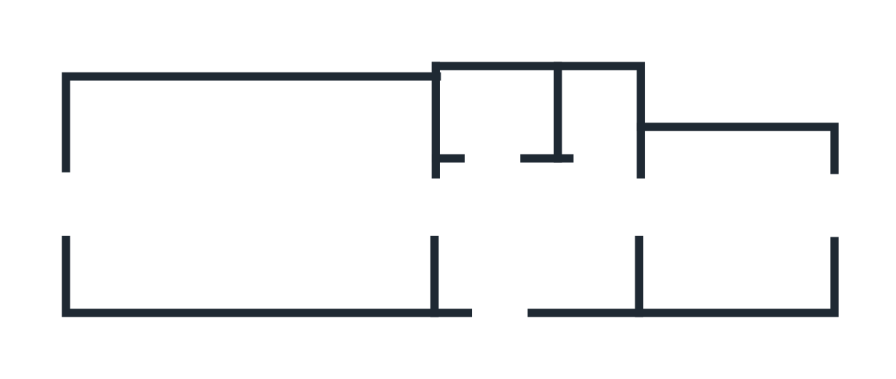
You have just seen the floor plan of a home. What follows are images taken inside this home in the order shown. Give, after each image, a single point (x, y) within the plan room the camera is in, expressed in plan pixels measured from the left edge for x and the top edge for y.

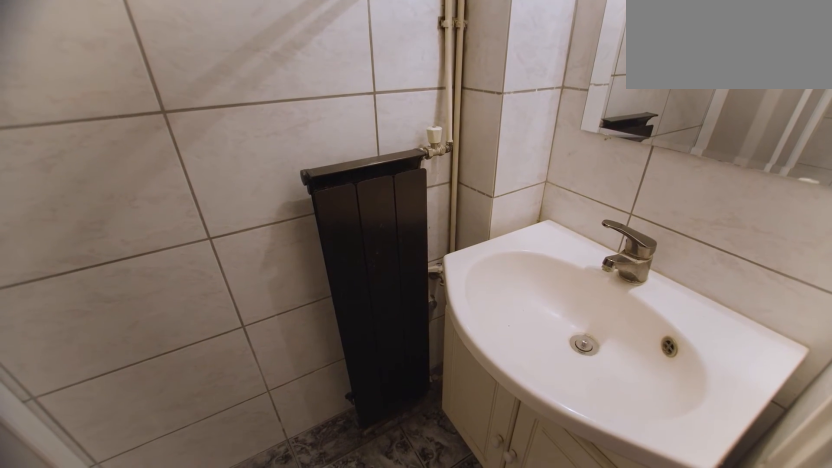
(504, 117)
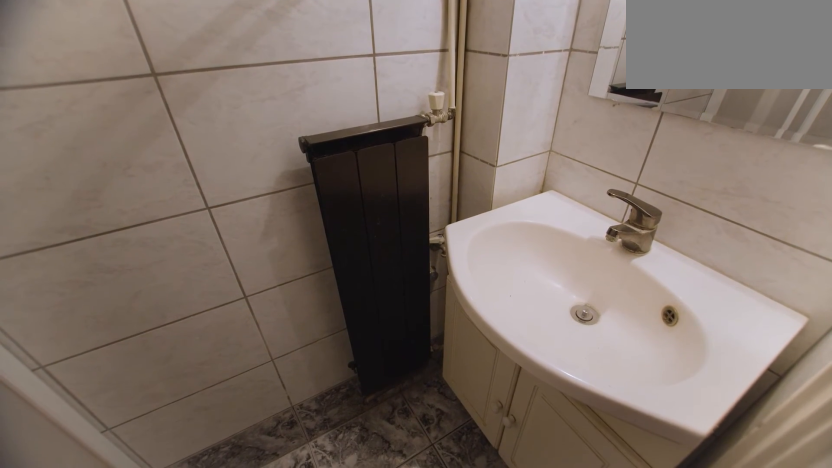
(504, 118)
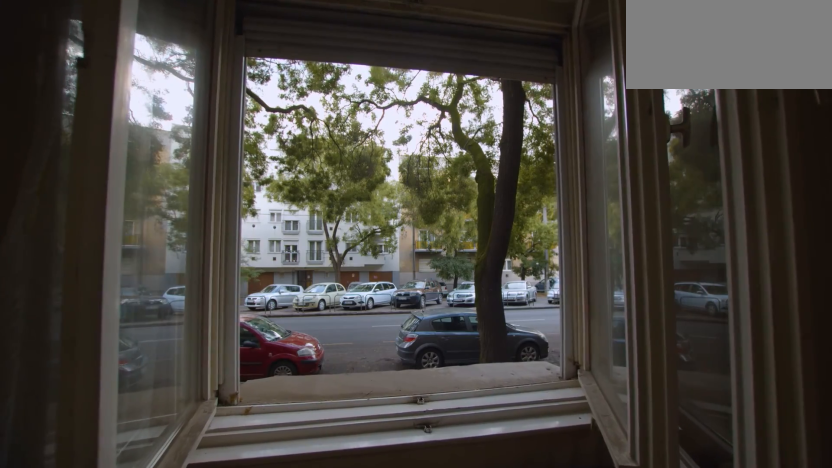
(258, 202)
